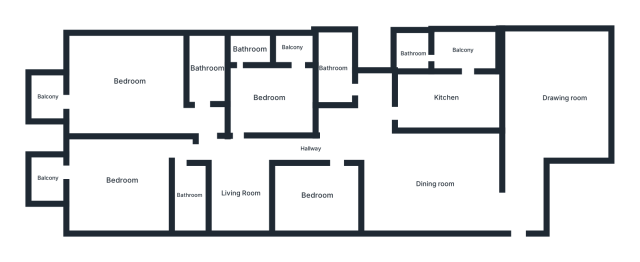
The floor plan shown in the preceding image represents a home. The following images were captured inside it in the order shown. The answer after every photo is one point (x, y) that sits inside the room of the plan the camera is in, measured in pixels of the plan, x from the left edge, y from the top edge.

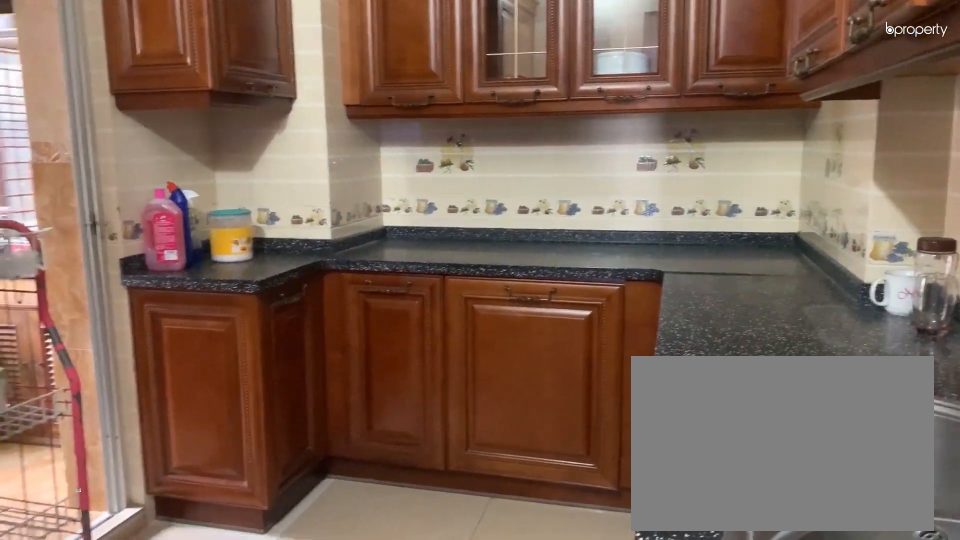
(444, 97)
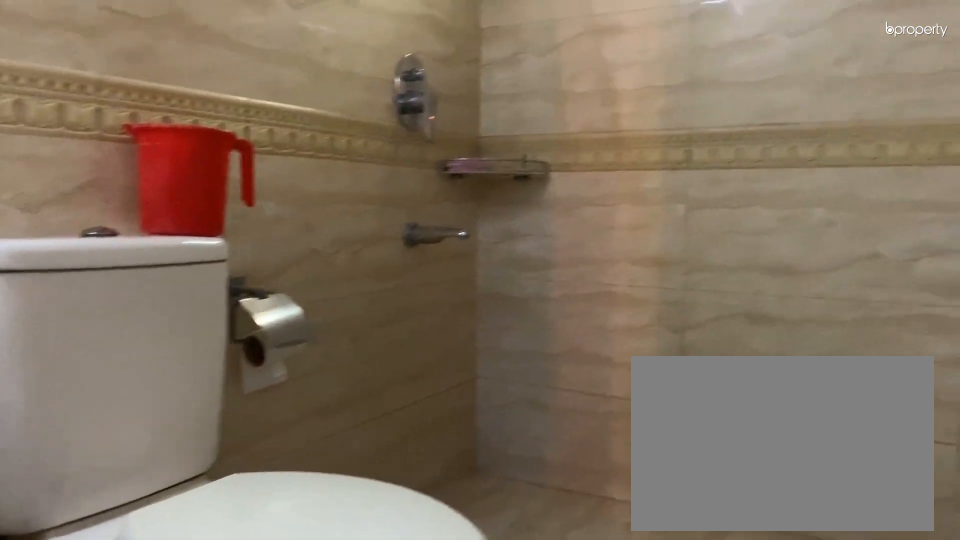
(334, 68)
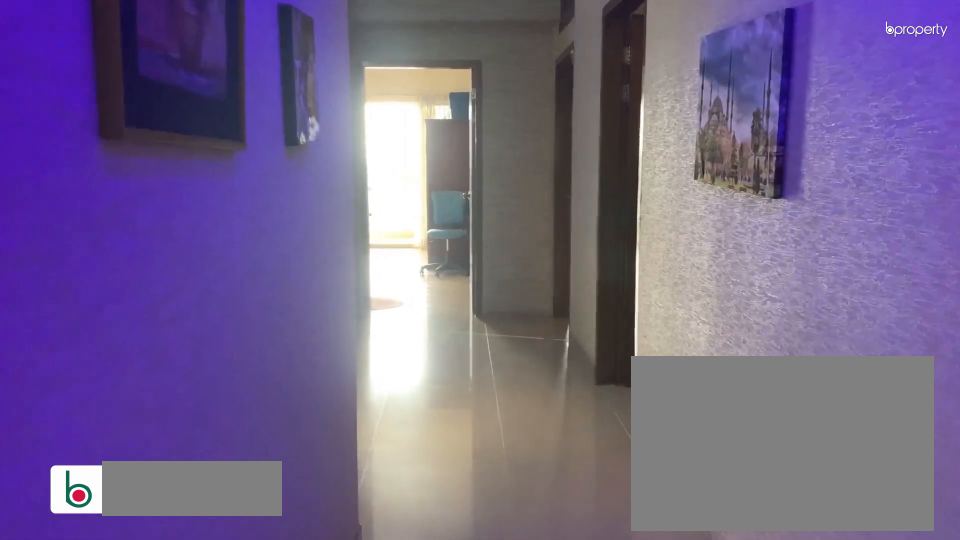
(311, 149)
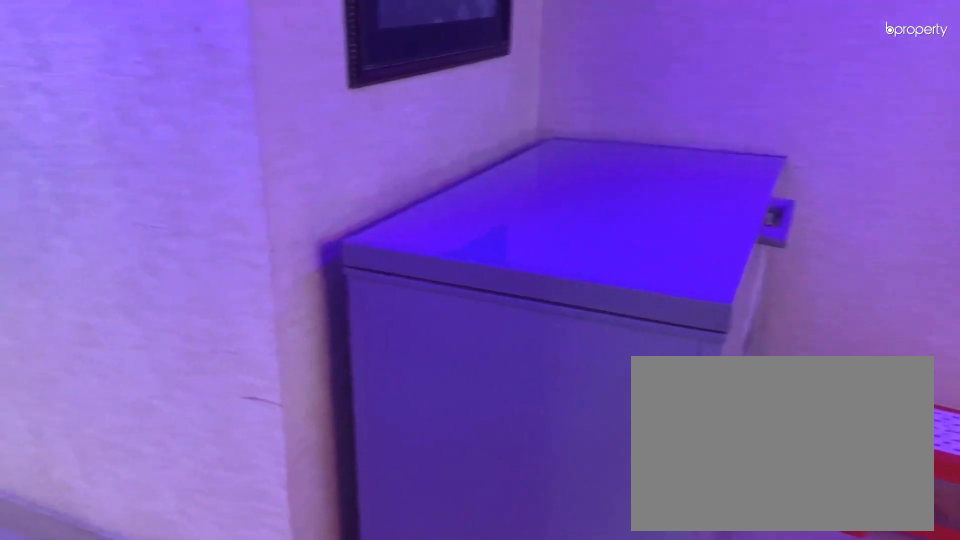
(311, 149)
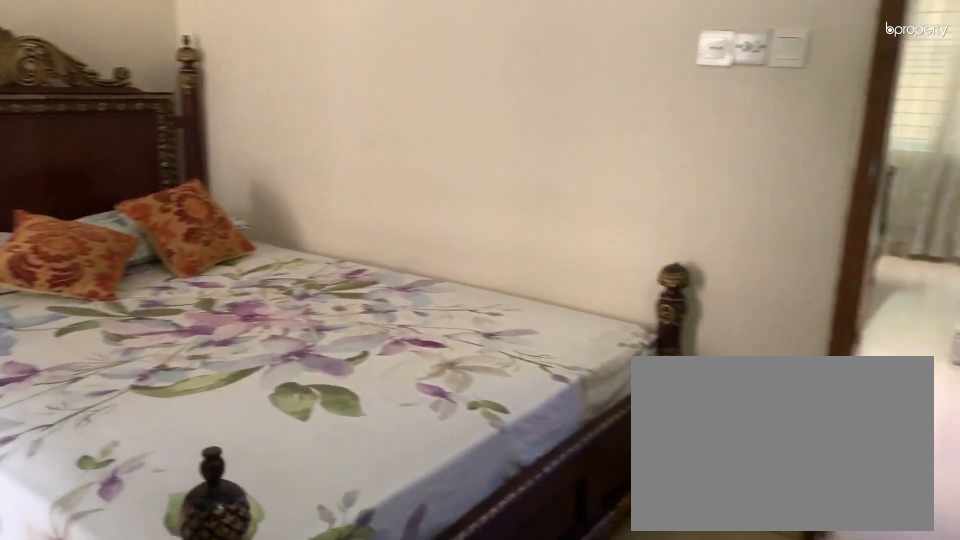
(270, 97)
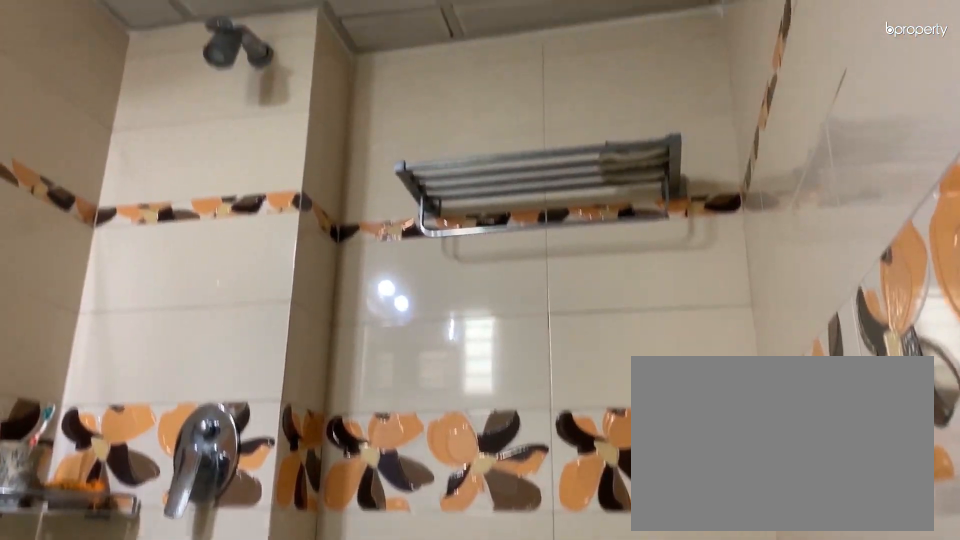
(250, 49)
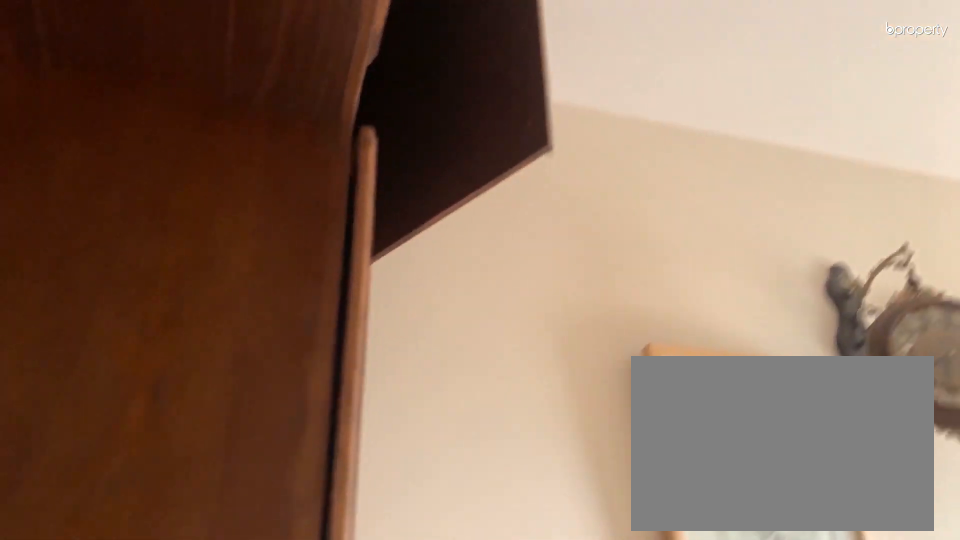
(128, 80)
